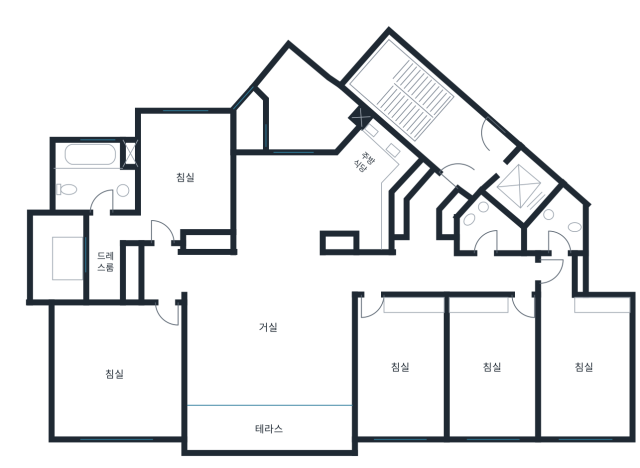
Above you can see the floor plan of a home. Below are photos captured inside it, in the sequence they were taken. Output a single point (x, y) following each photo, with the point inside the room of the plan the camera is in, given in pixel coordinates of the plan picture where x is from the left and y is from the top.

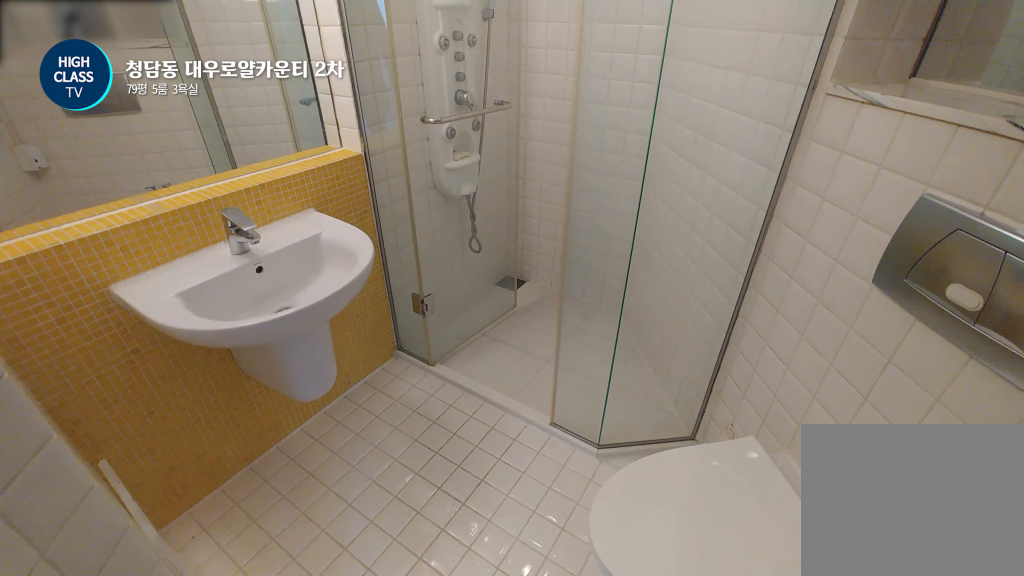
(557, 225)
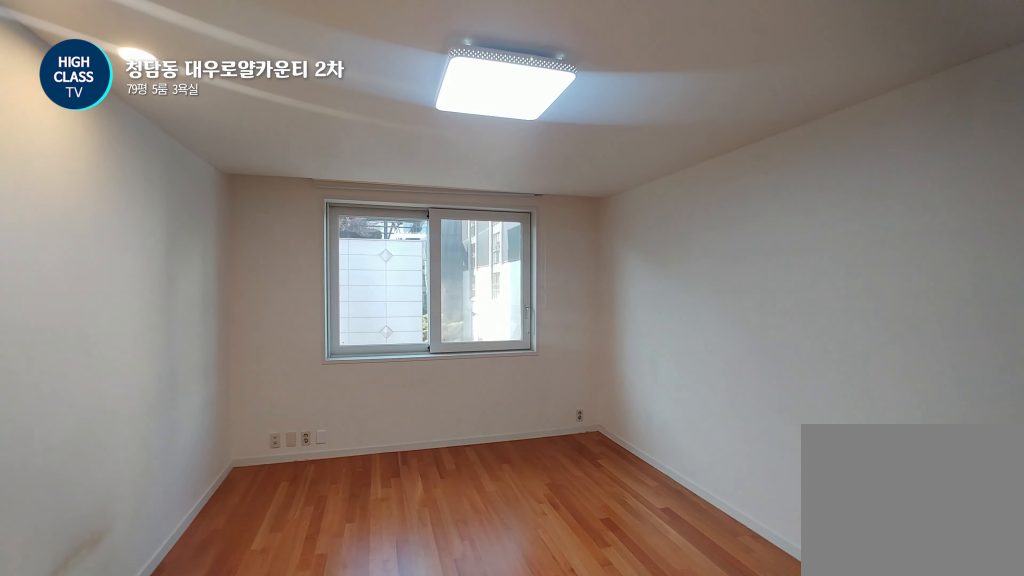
(495, 368)
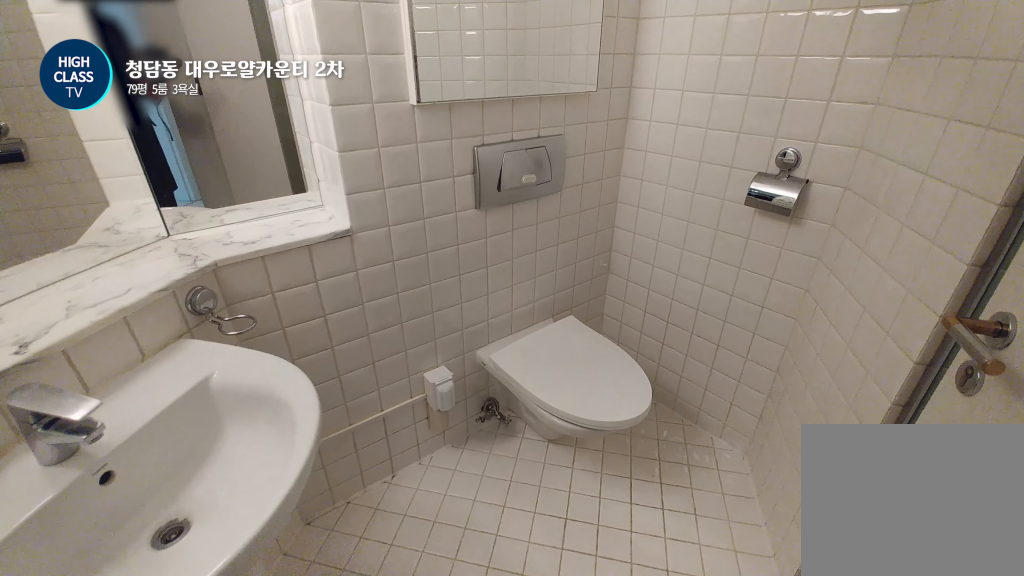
(487, 229)
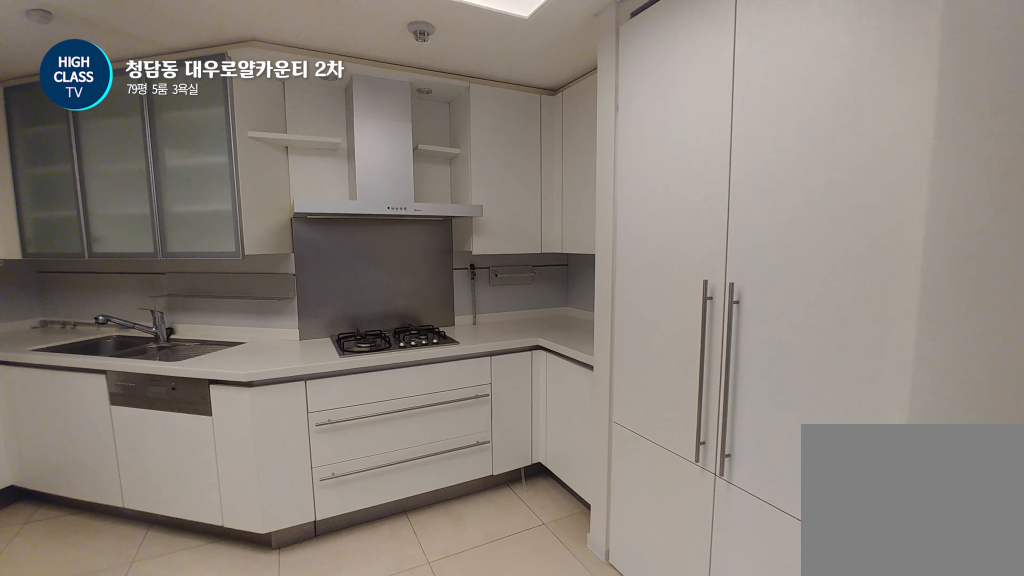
(321, 196)
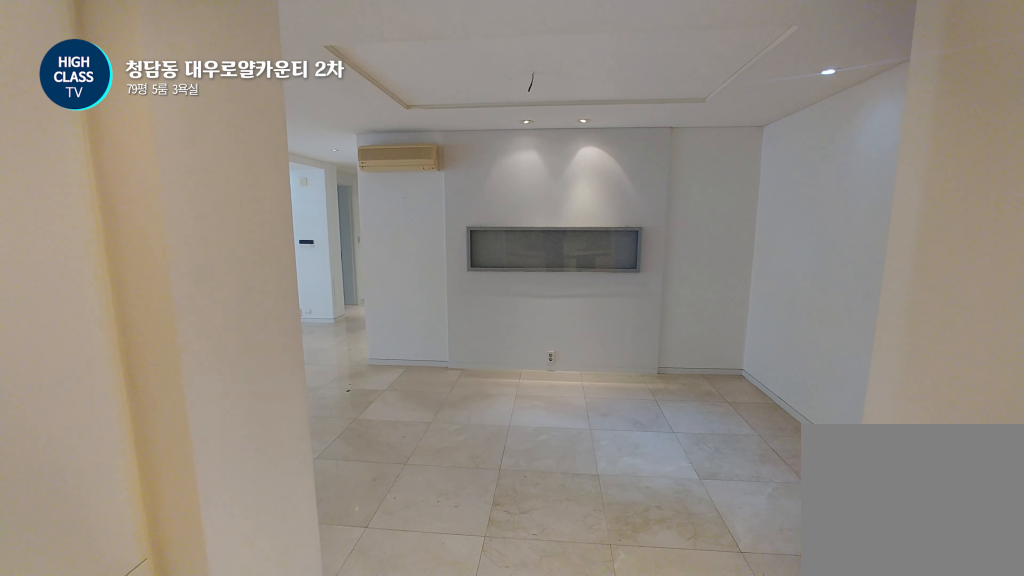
(321, 196)
